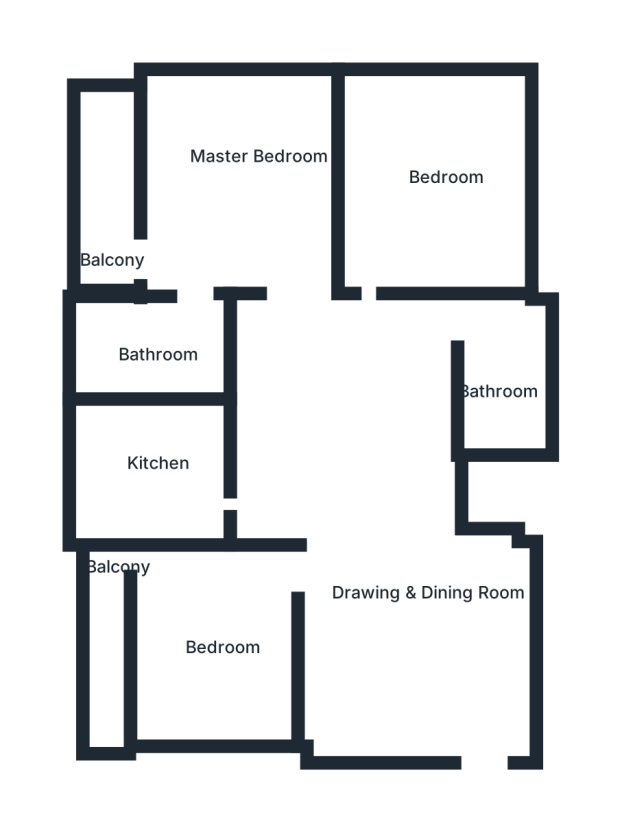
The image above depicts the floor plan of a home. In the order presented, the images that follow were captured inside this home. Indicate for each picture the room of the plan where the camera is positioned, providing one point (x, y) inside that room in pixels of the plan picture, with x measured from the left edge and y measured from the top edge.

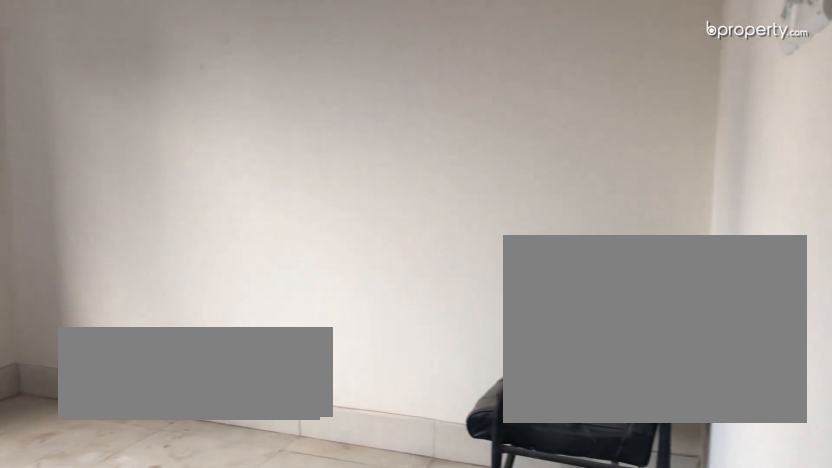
(432, 188)
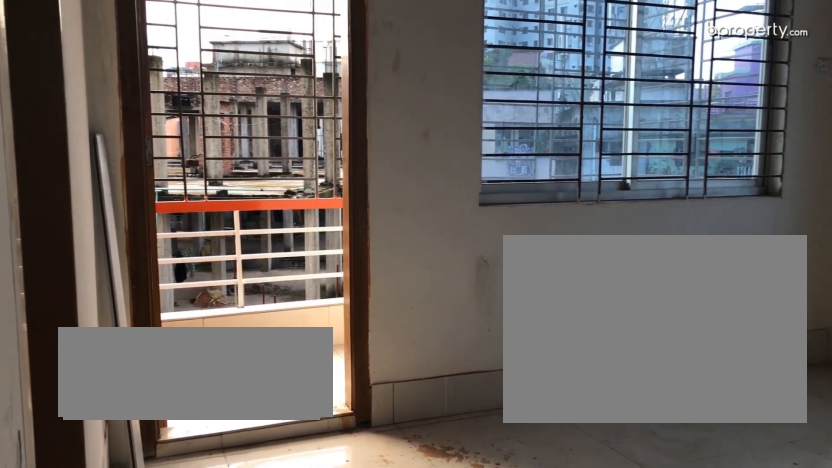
(235, 193)
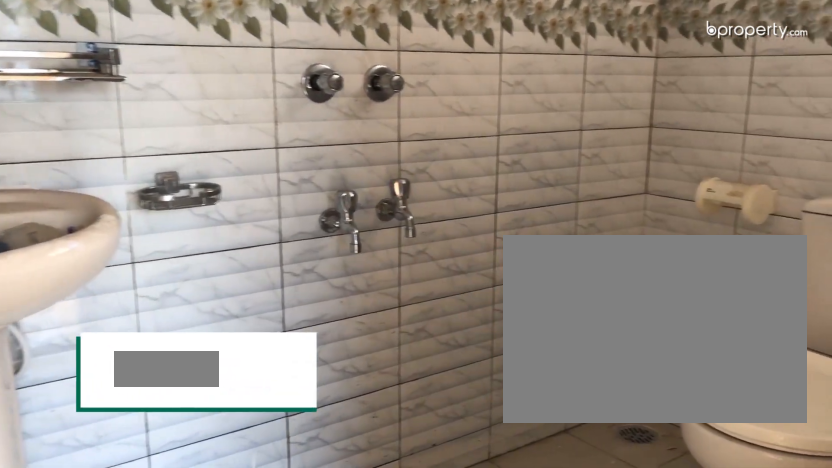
(163, 350)
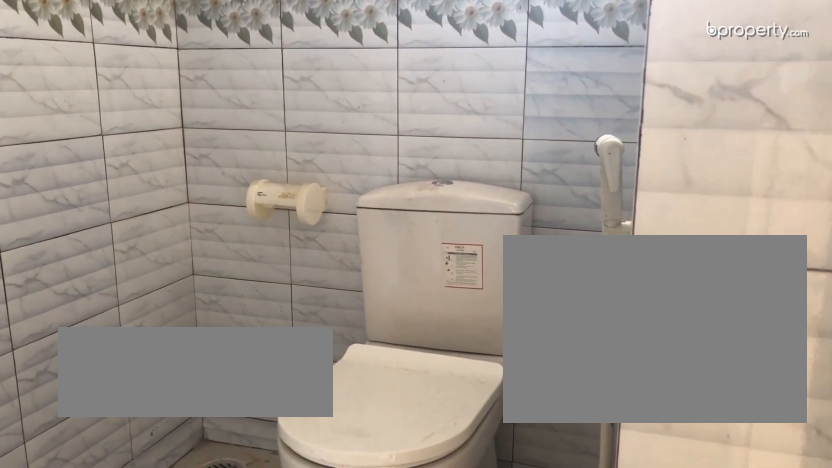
(163, 350)
